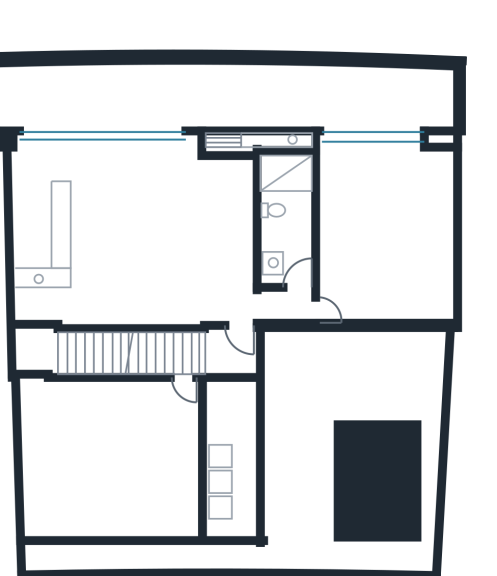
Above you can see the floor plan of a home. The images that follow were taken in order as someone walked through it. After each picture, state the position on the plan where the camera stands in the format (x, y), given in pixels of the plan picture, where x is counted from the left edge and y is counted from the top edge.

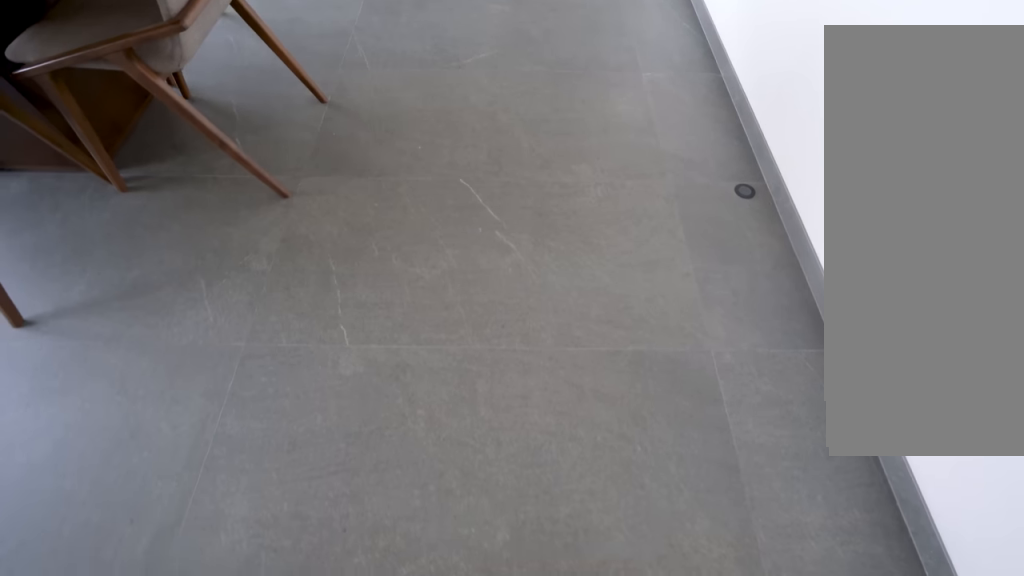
(132, 205)
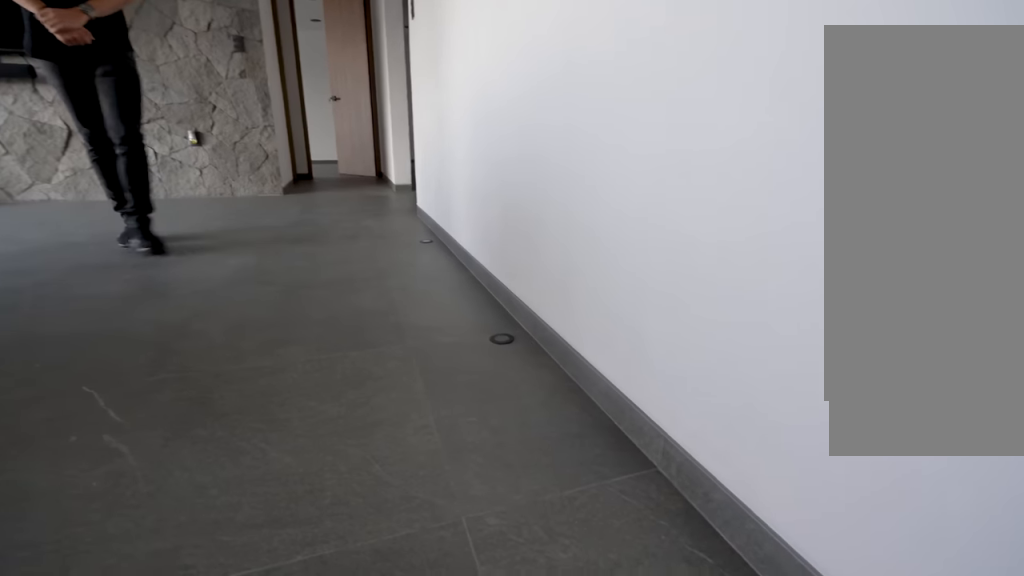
(133, 295)
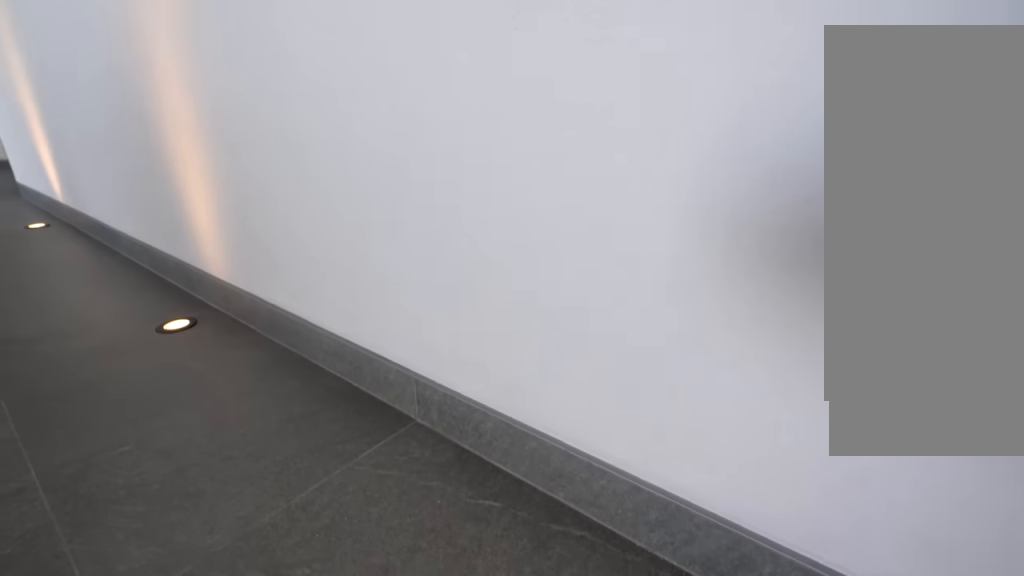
(130, 310)
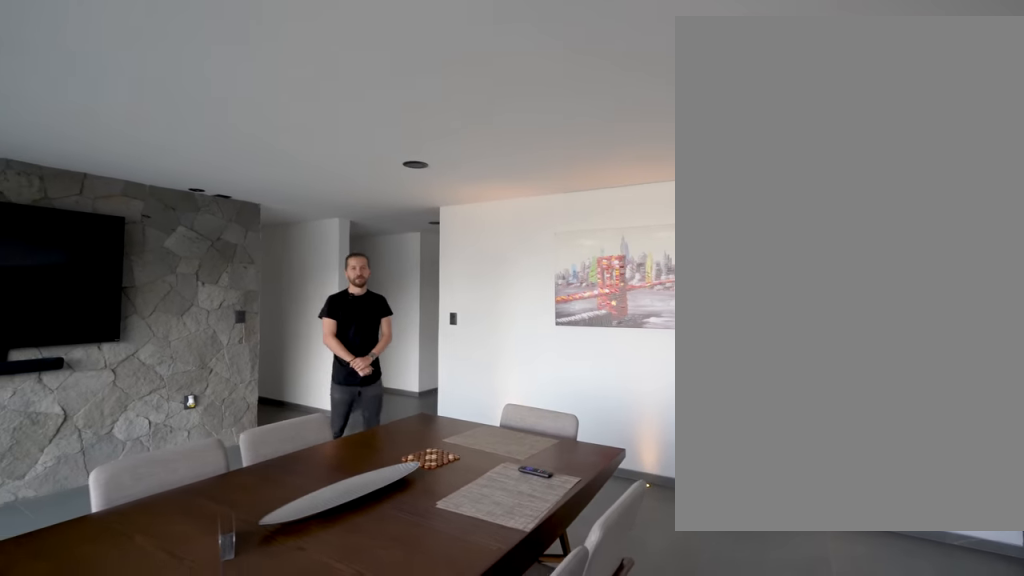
(90, 286)
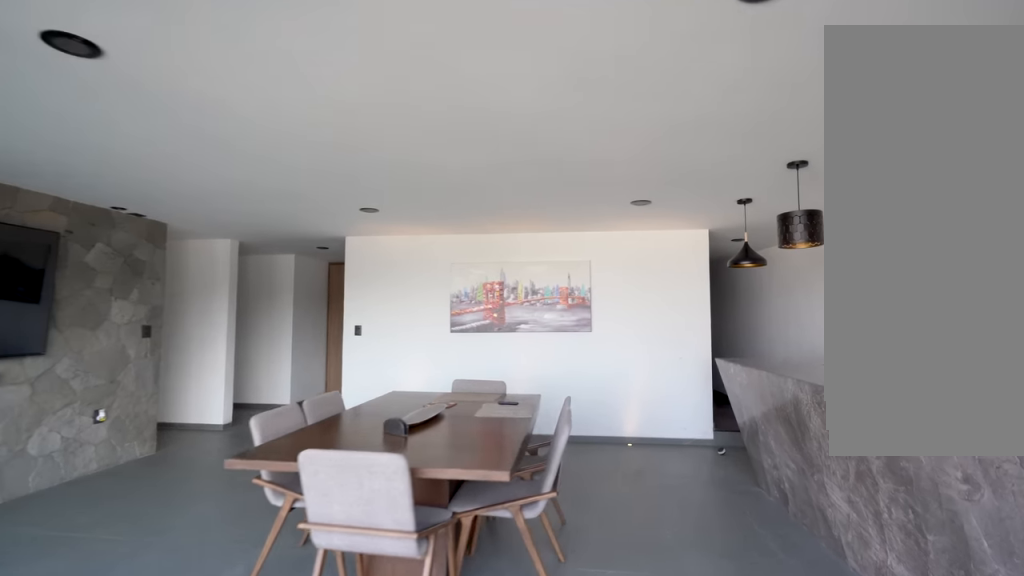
(132, 161)
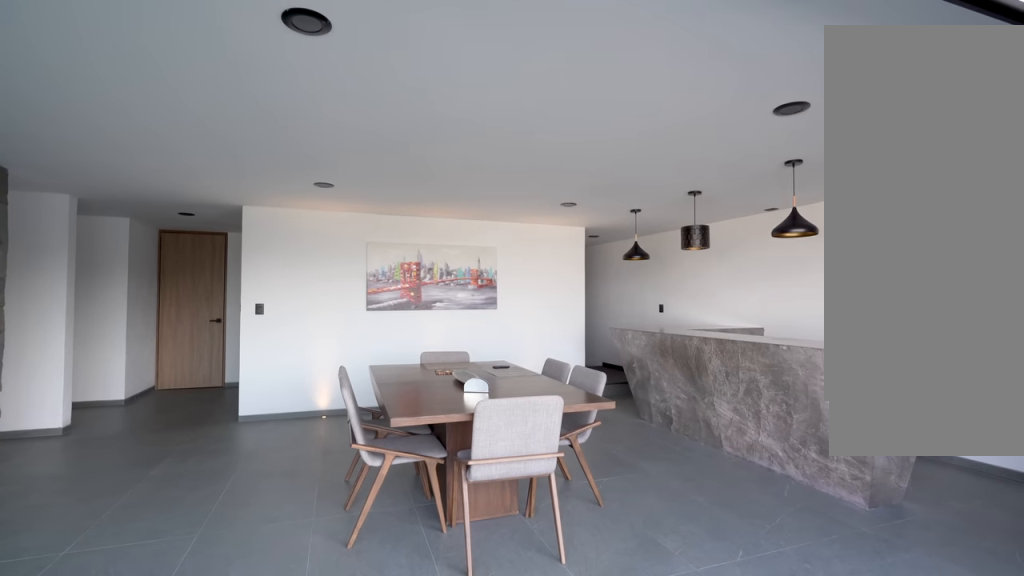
(143, 182)
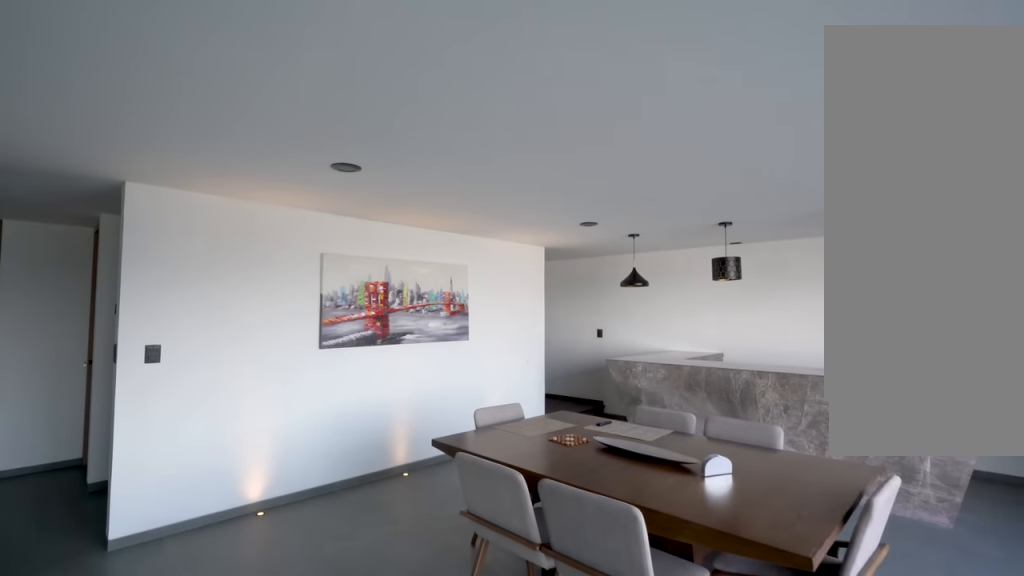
(176, 242)
